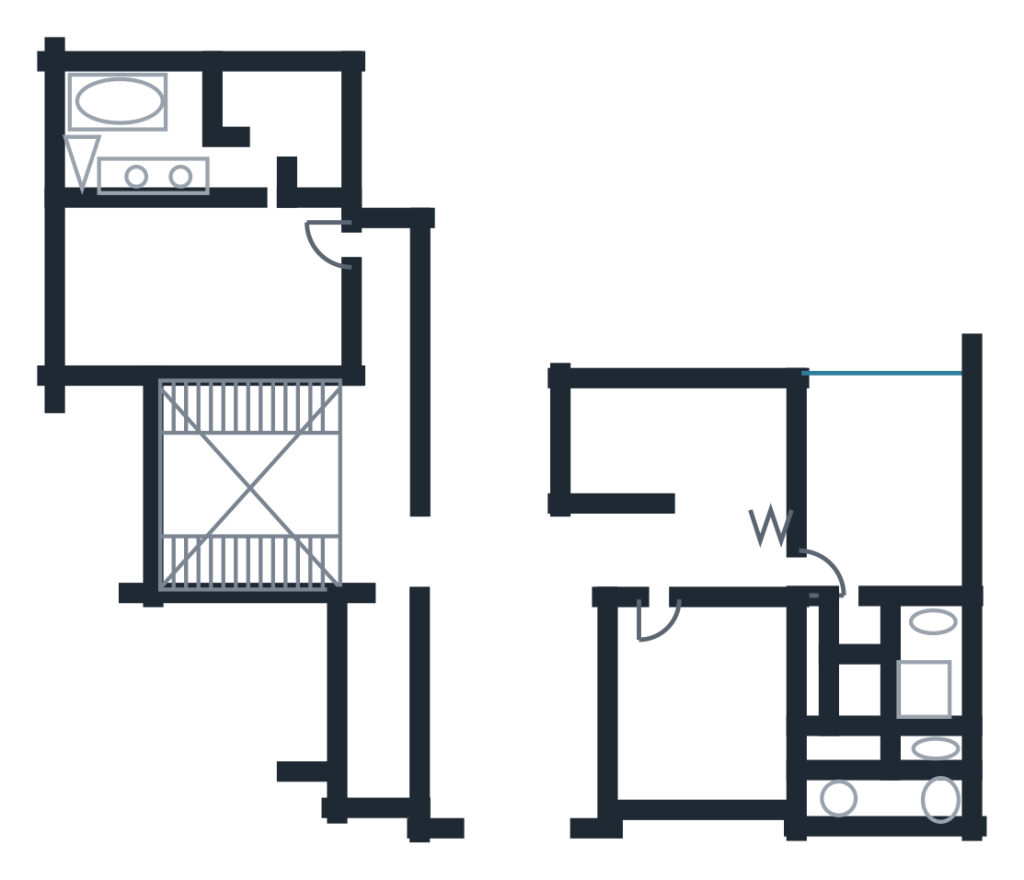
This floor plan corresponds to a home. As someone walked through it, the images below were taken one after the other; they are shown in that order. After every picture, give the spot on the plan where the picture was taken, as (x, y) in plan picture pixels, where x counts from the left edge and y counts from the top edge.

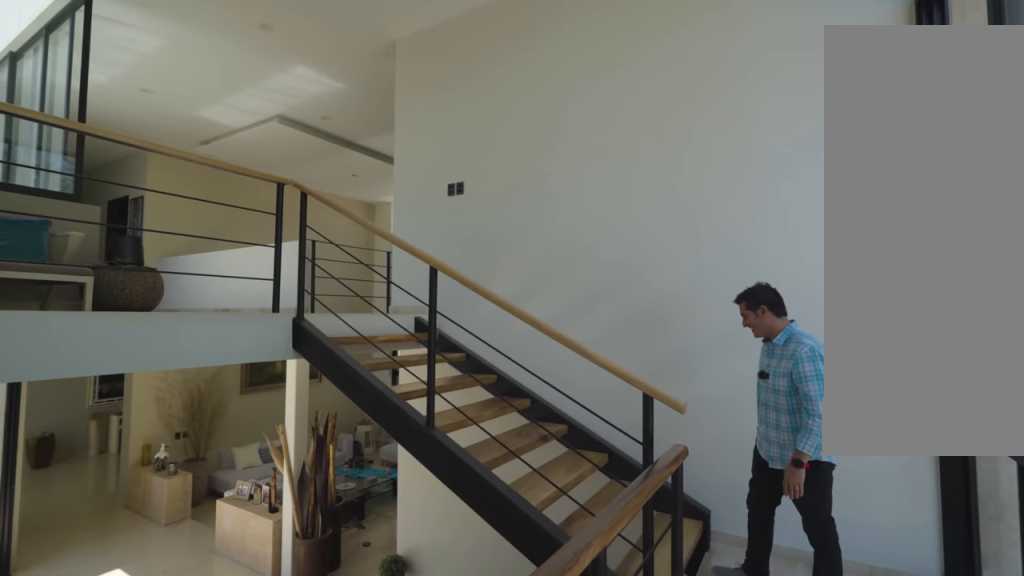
(191, 412)
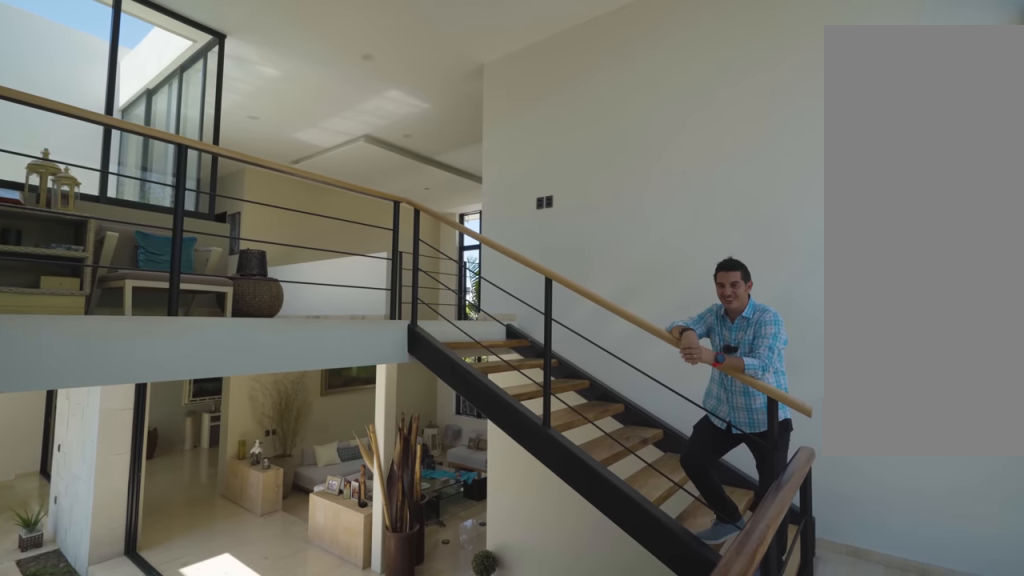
(187, 460)
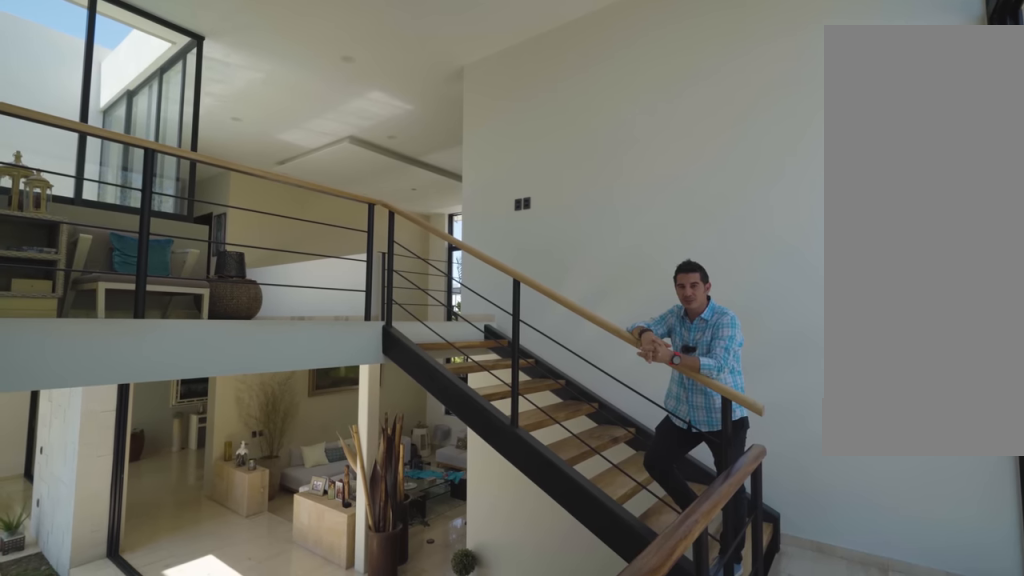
(183, 417)
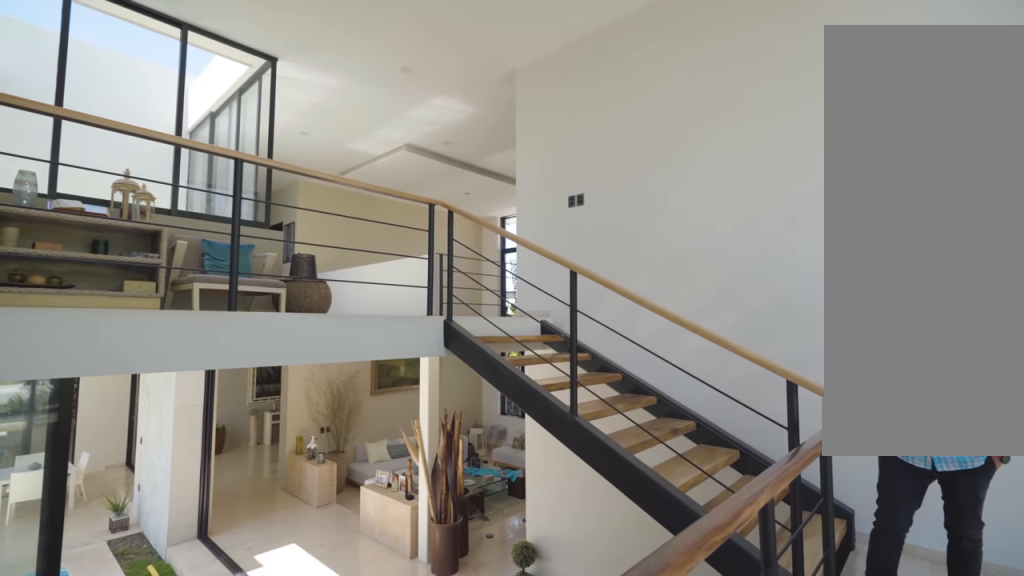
(202, 401)
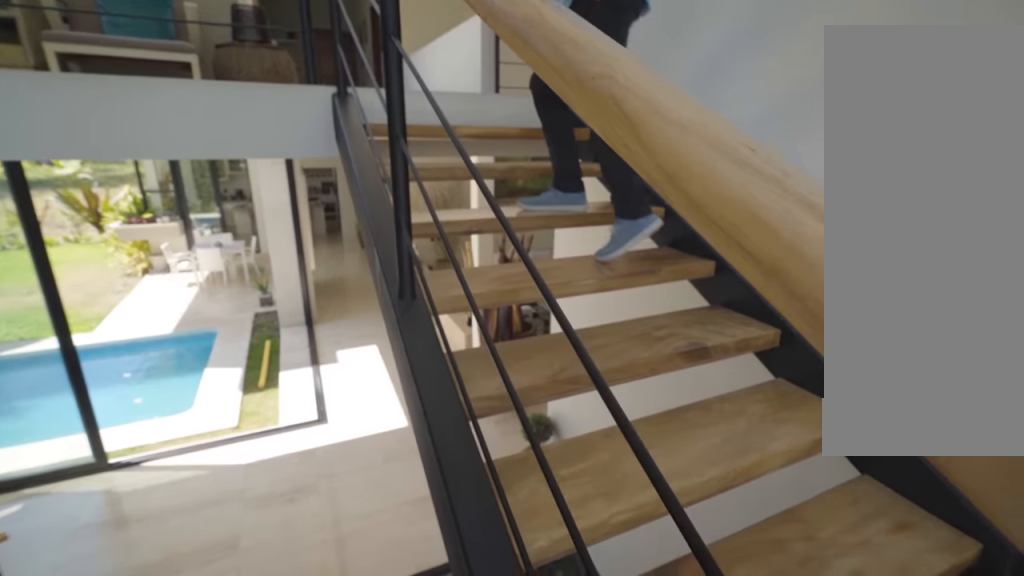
(185, 534)
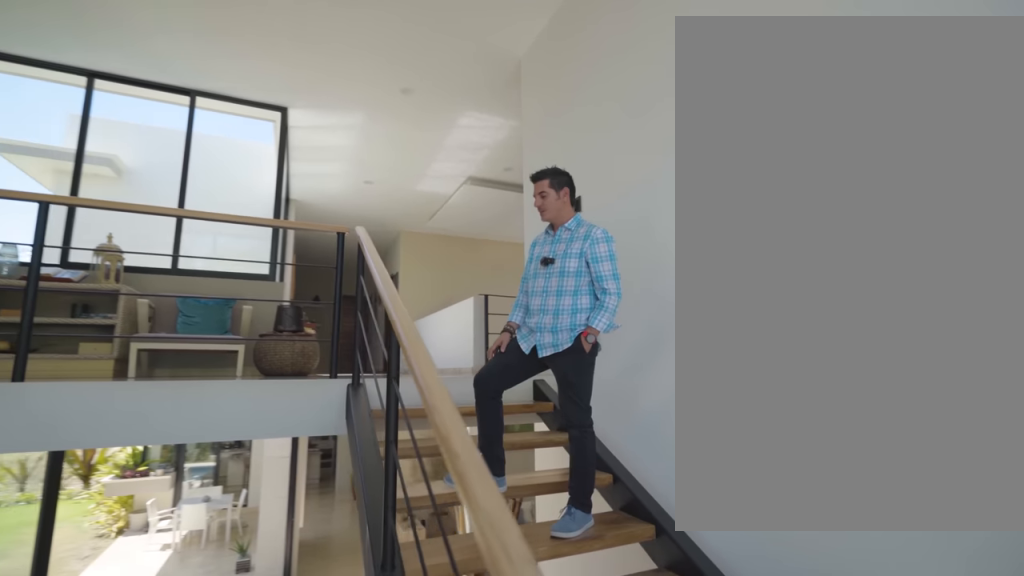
(182, 518)
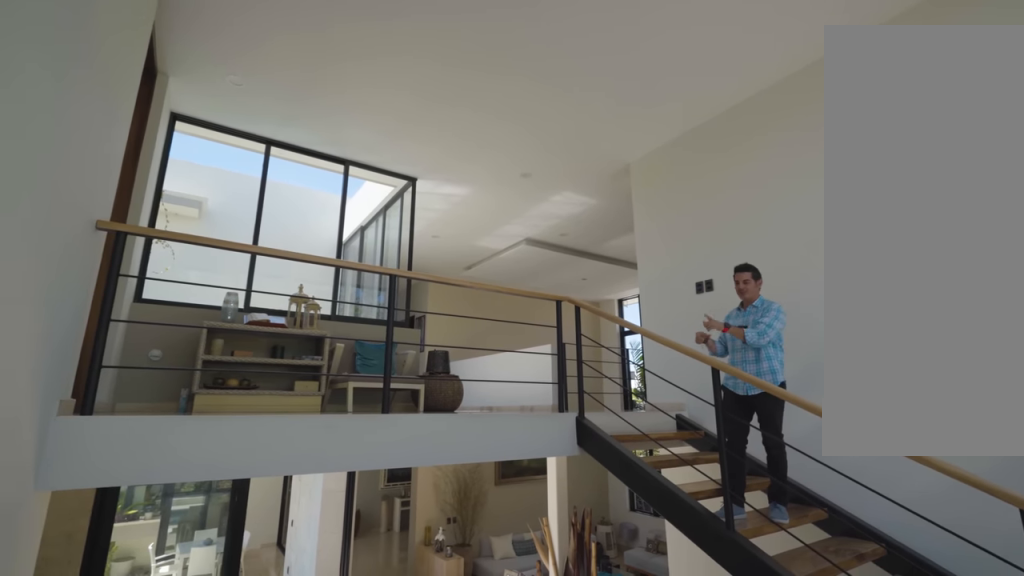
(180, 419)
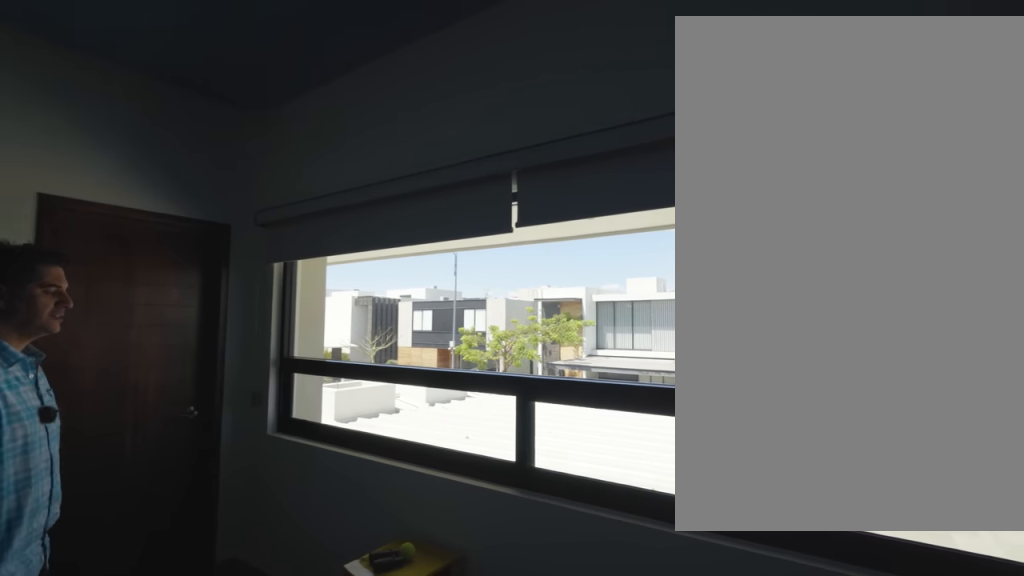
(702, 782)
